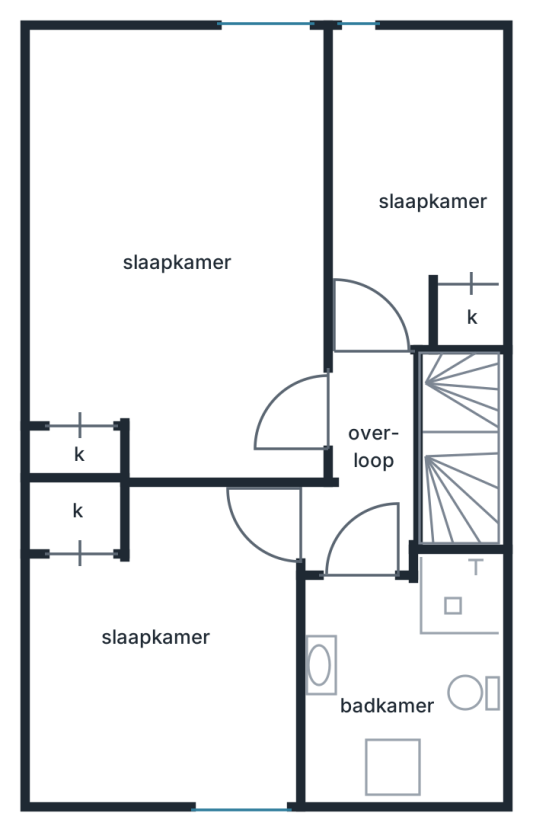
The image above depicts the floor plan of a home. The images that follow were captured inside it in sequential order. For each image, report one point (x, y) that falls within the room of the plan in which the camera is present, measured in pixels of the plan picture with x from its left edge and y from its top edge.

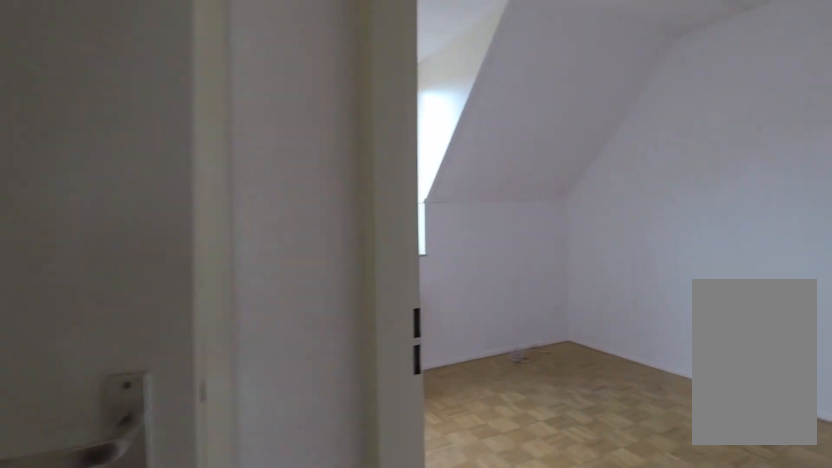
(377, 546)
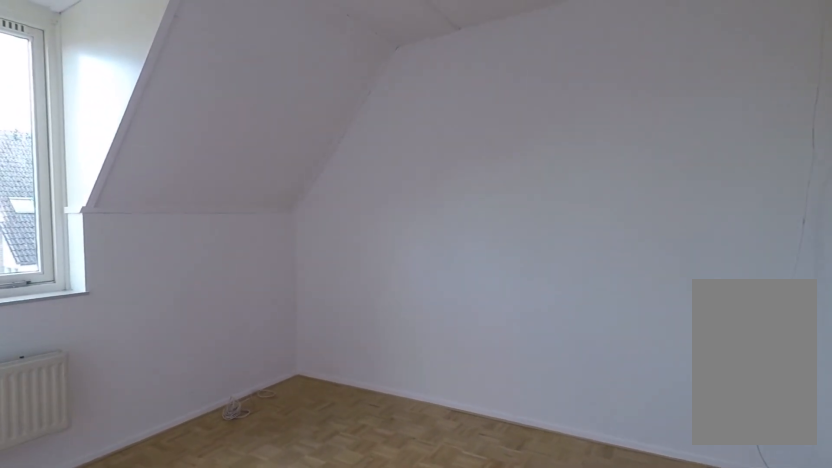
(182, 638)
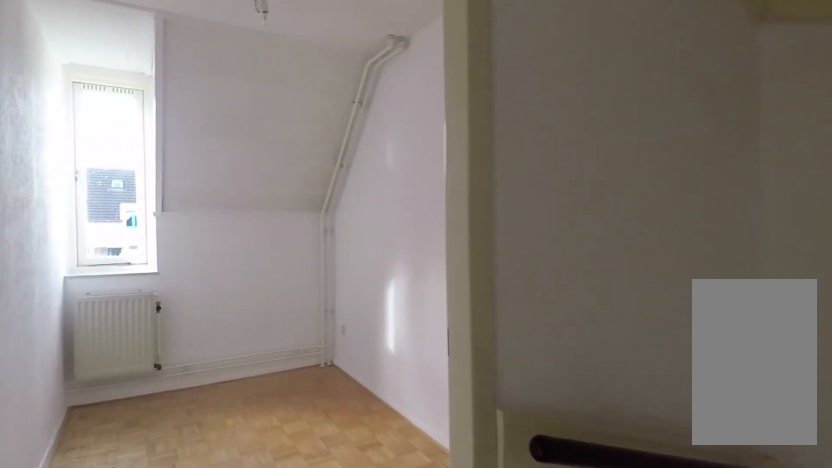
(372, 480)
